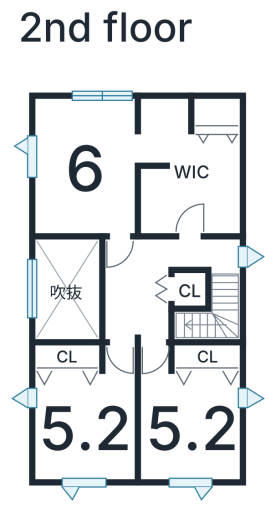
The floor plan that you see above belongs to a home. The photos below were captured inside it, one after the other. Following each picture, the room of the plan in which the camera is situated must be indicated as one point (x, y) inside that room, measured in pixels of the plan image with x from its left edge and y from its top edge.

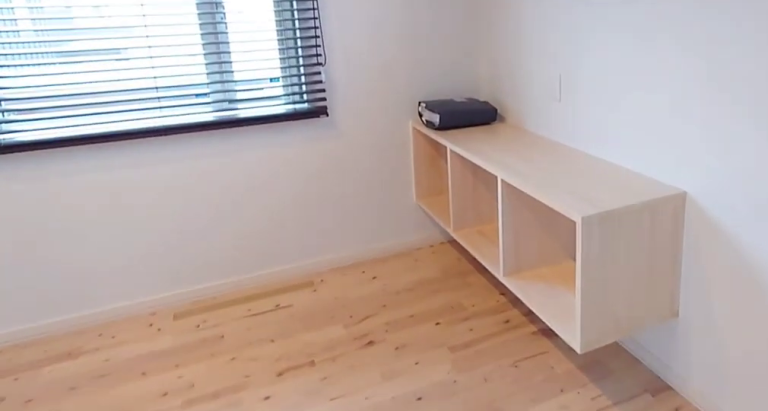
(81, 169)
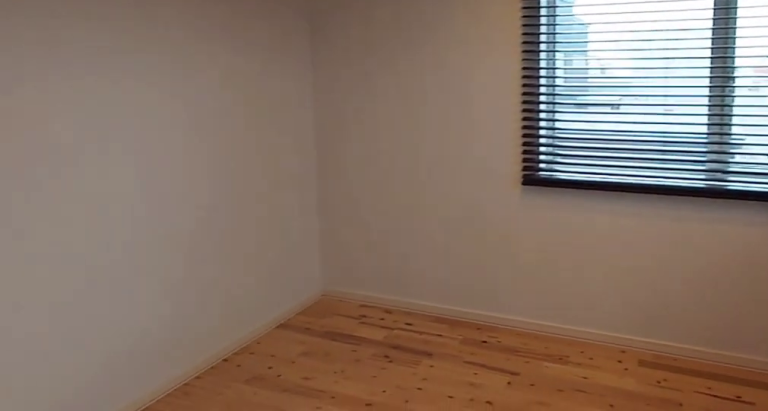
(81, 169)
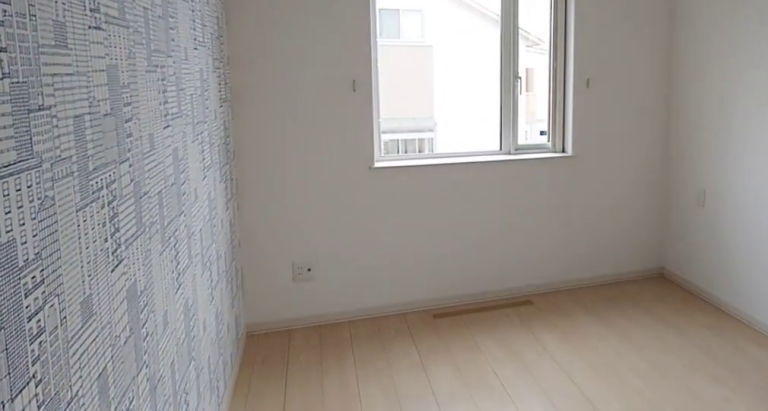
(86, 436)
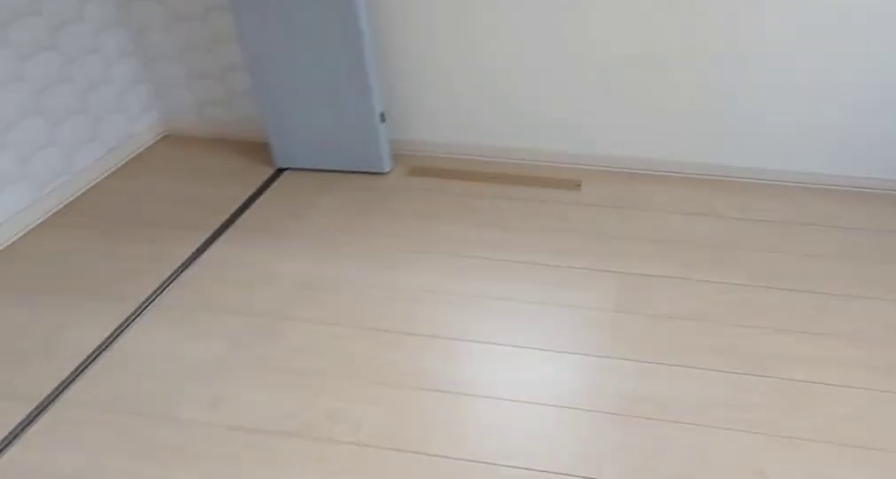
(196, 433)
